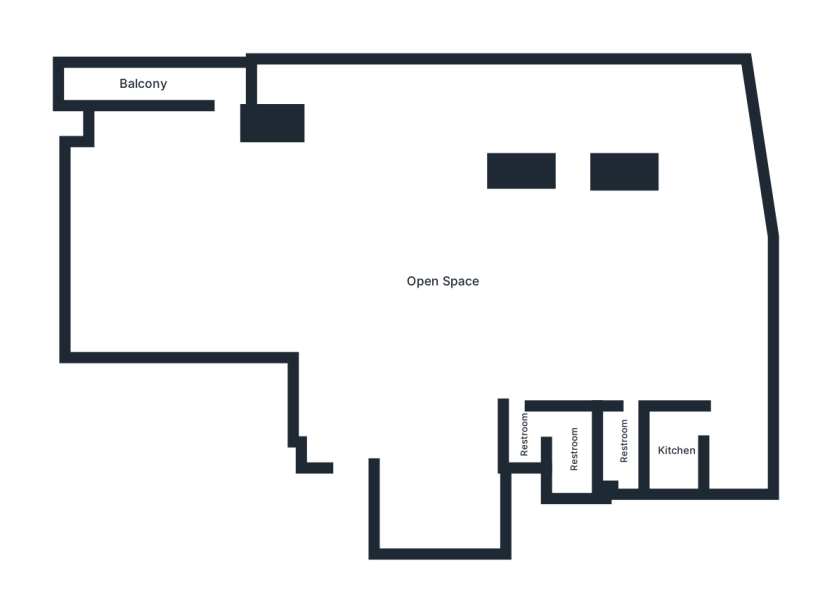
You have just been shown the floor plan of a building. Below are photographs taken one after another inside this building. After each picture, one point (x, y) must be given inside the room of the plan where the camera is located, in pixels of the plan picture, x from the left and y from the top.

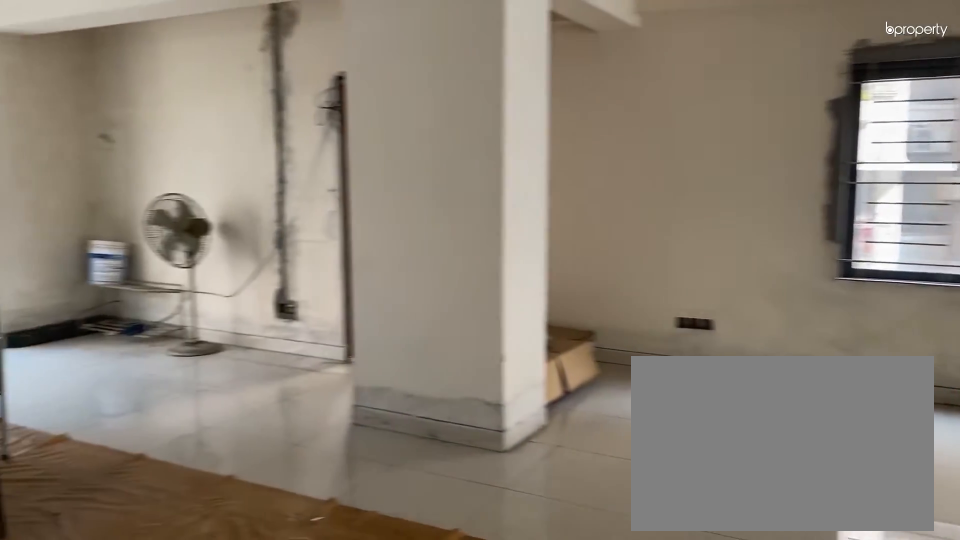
(450, 258)
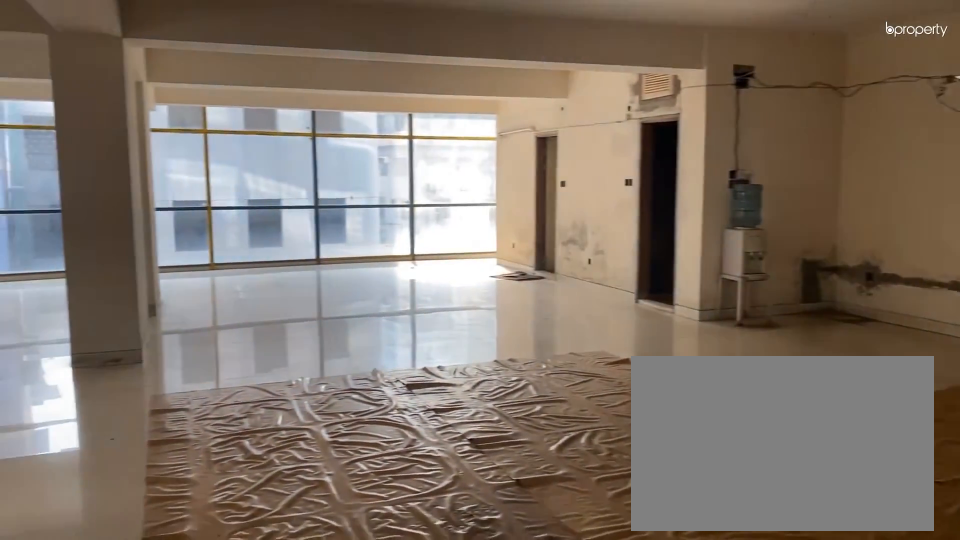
(450, 258)
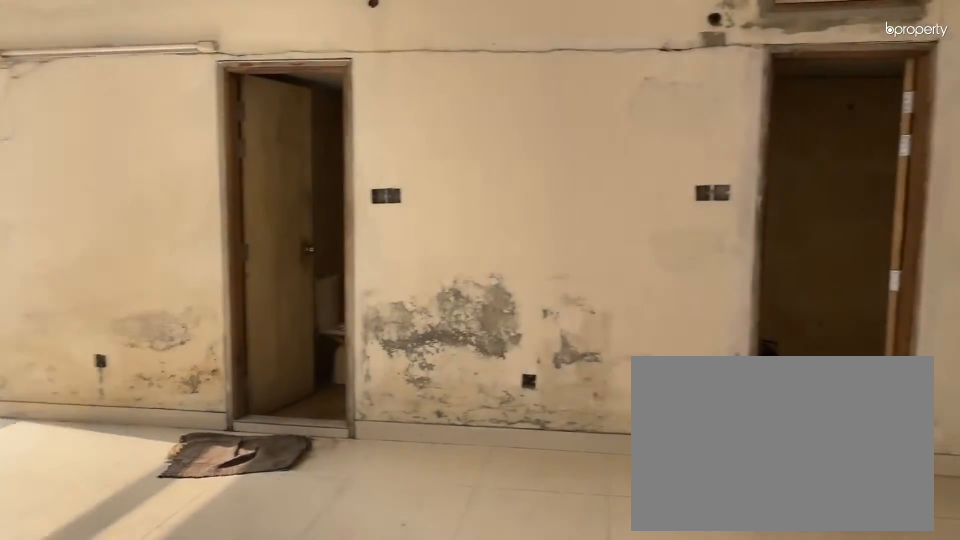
(634, 267)
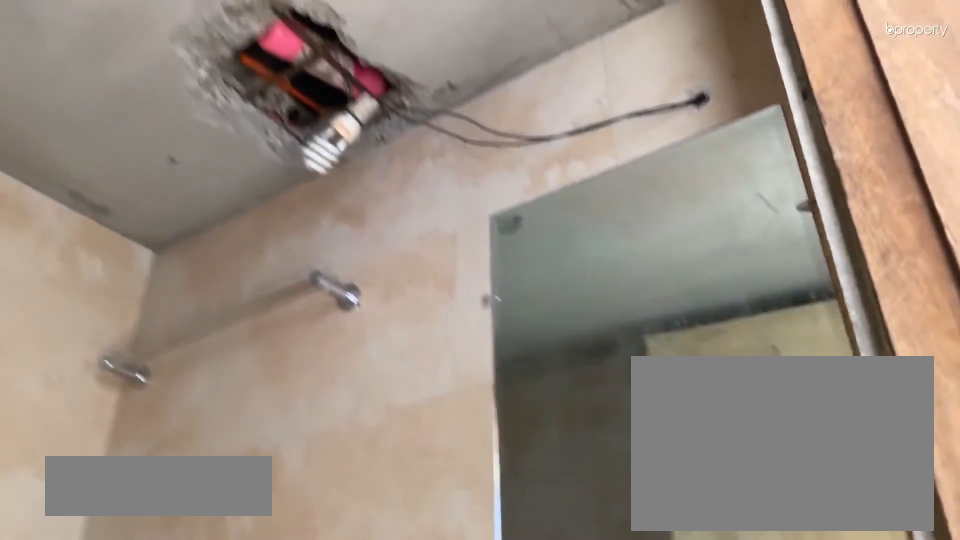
(622, 445)
